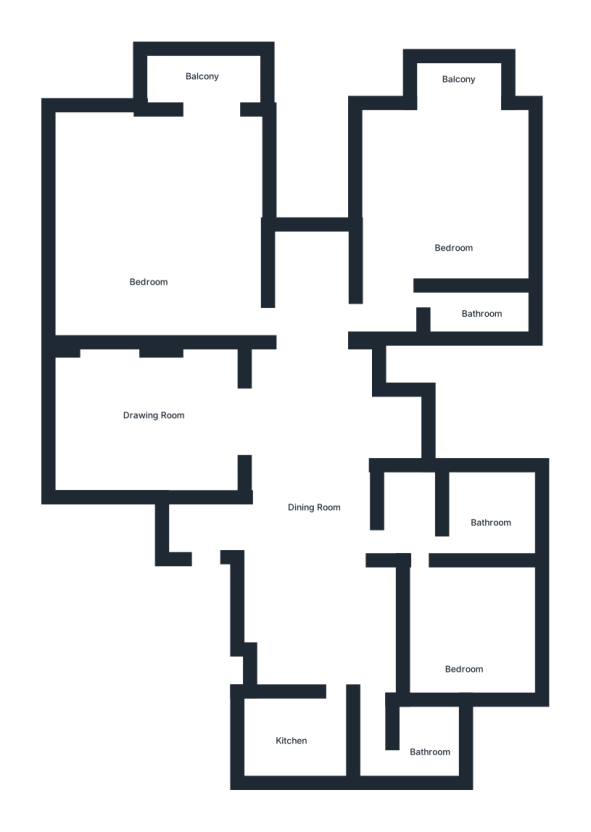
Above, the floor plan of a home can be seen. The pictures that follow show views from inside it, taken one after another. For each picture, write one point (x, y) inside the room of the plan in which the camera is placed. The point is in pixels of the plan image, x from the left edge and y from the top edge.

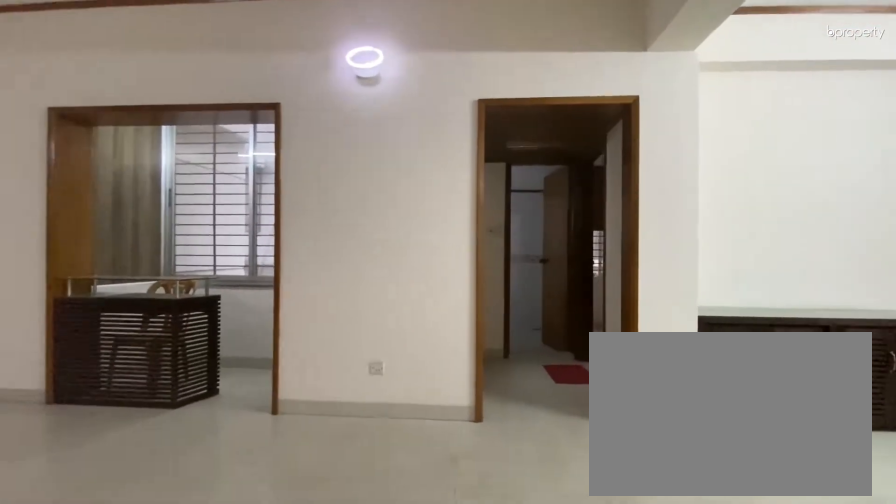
(310, 512)
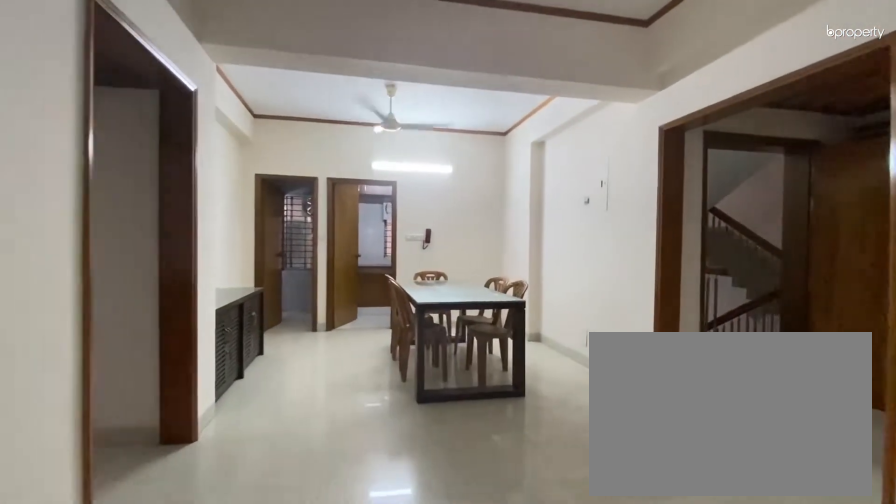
(312, 508)
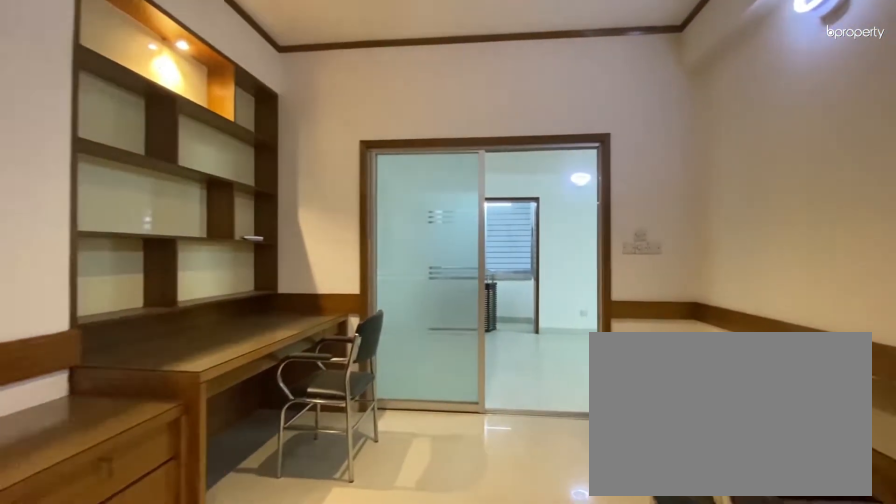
(159, 412)
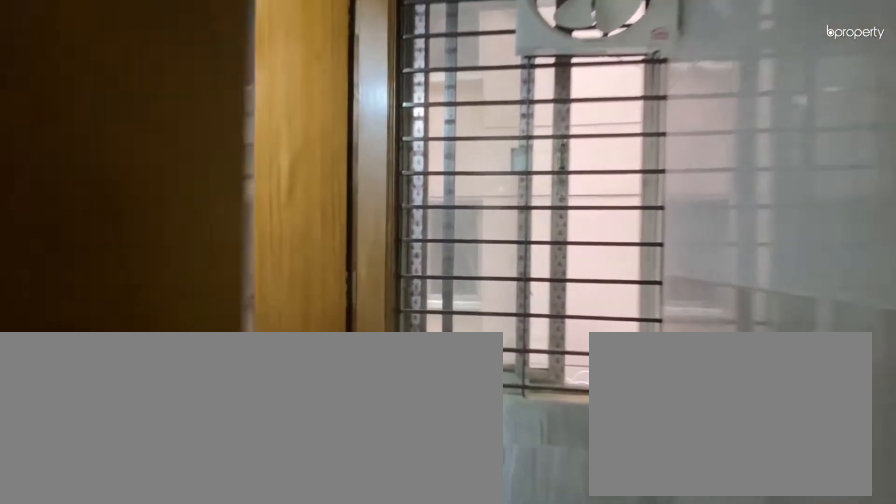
(426, 742)
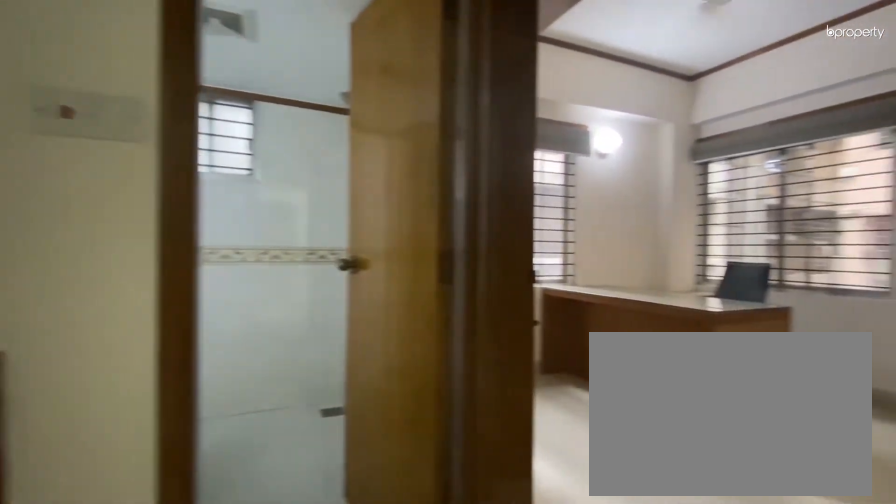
(406, 536)
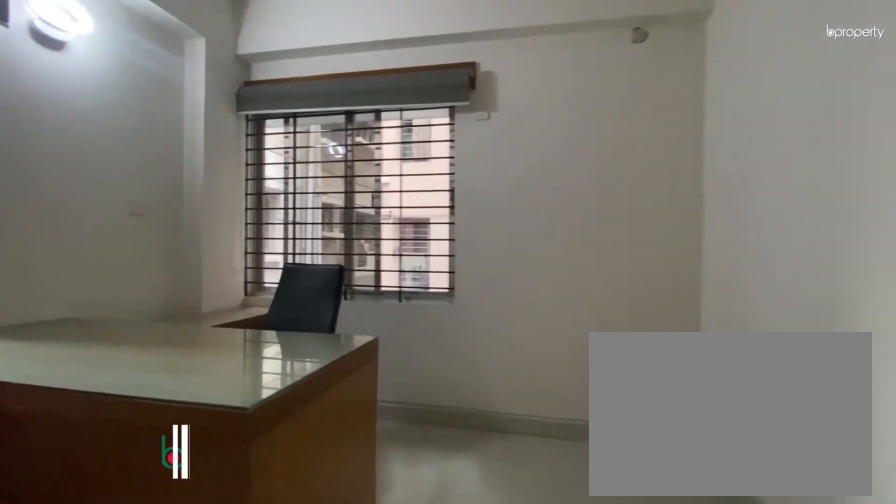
(466, 644)
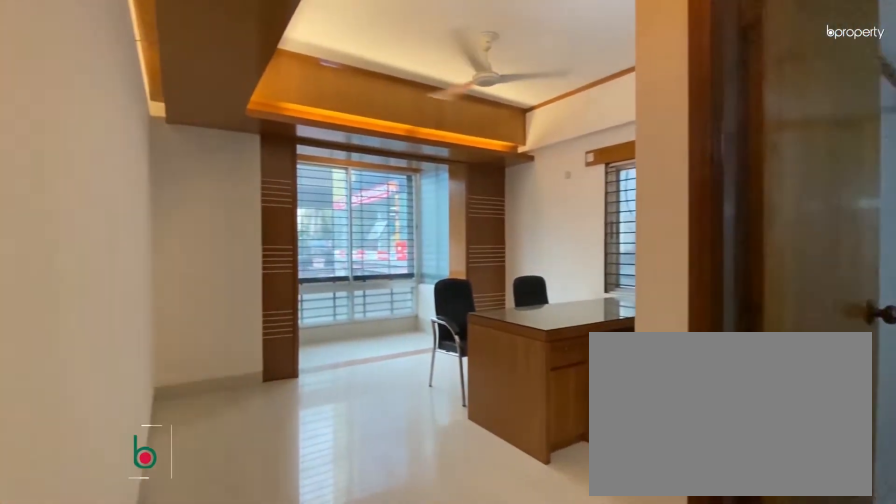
(448, 208)
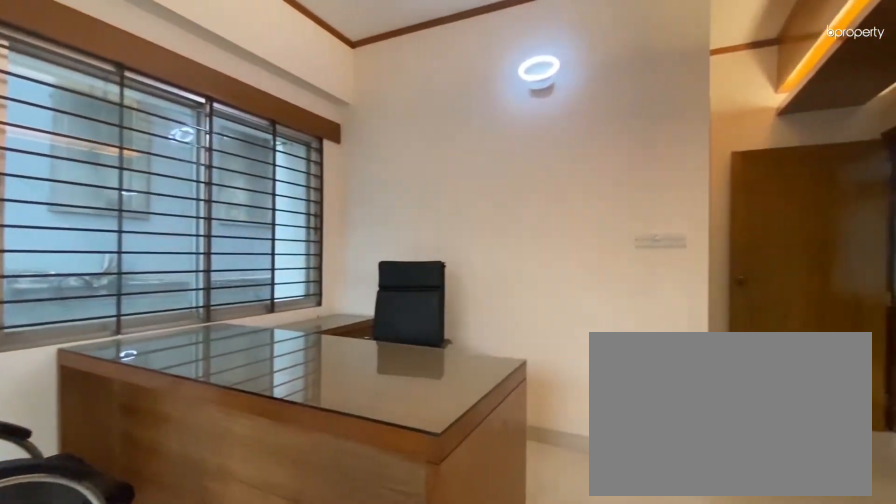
(448, 208)
